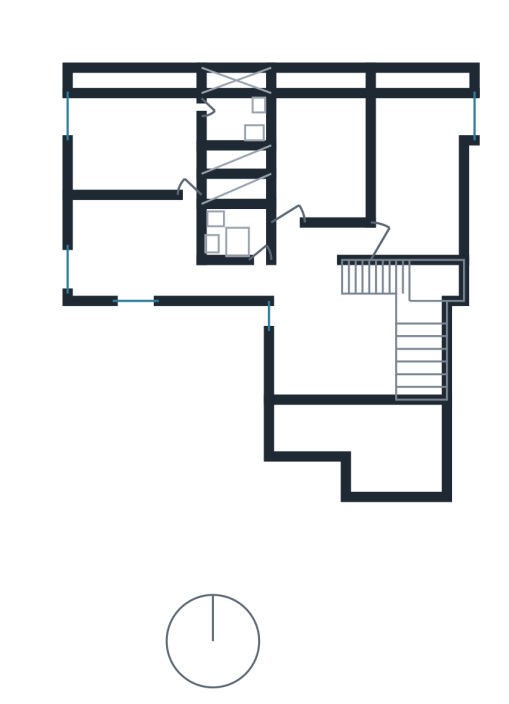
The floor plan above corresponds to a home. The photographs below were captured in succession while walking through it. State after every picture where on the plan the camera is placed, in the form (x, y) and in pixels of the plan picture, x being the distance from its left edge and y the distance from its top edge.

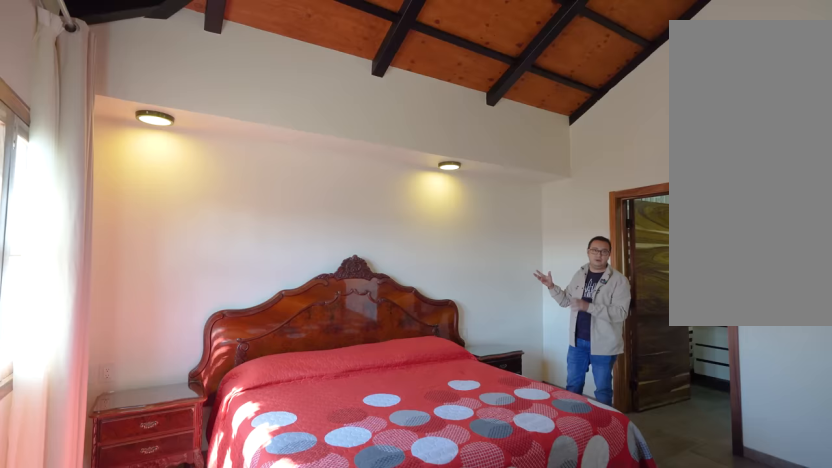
(187, 165)
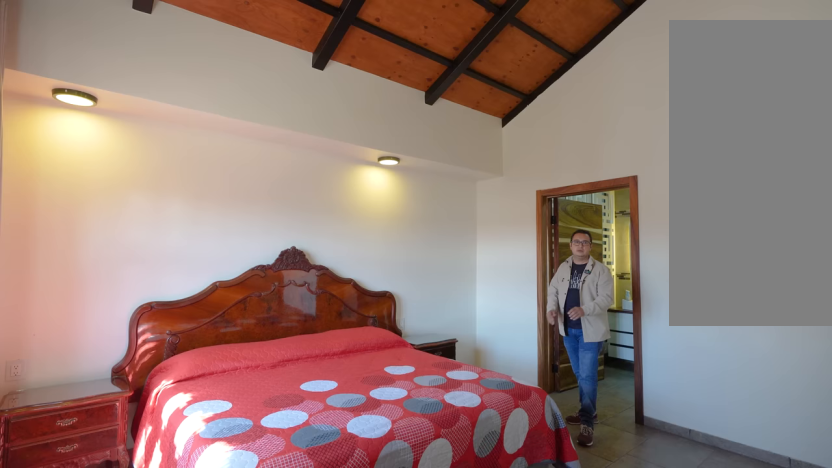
(173, 161)
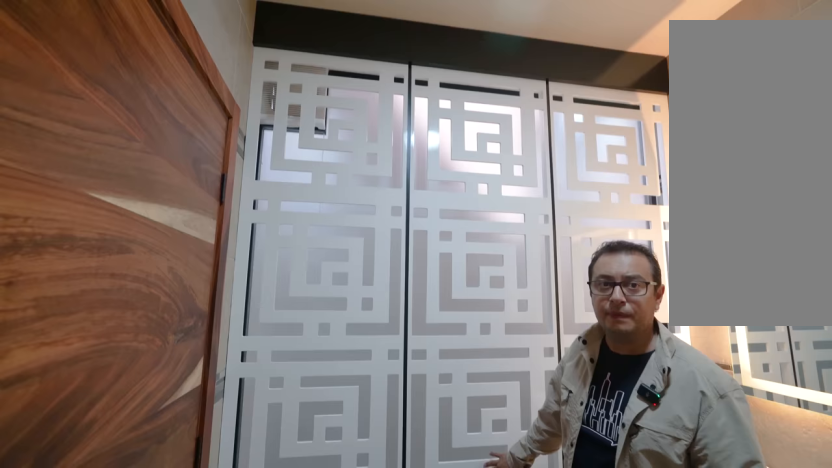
(235, 117)
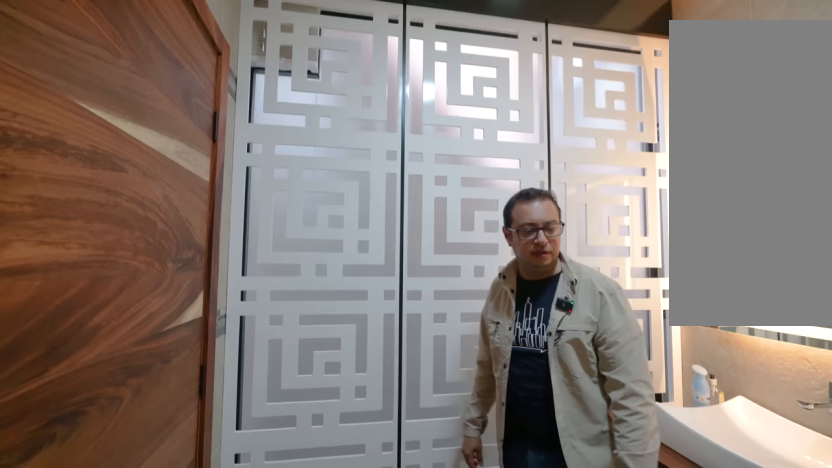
(237, 115)
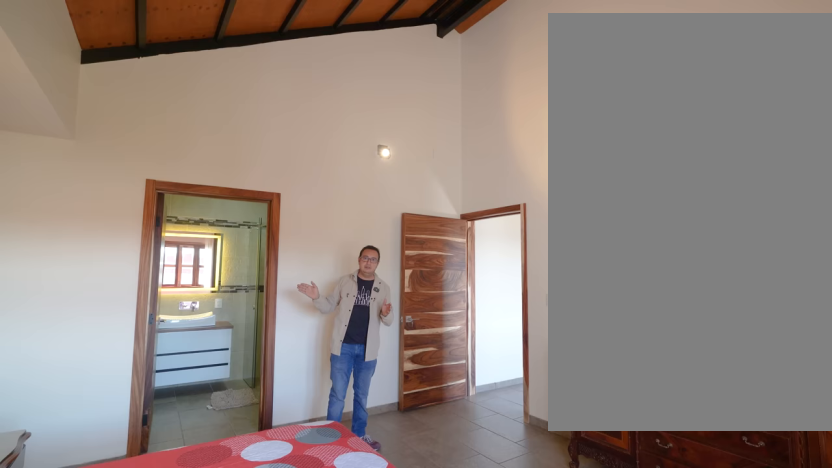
(147, 120)
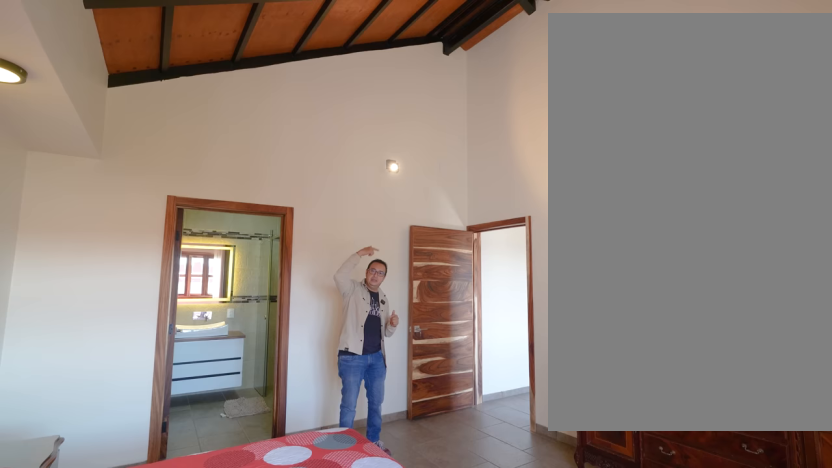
(127, 157)
